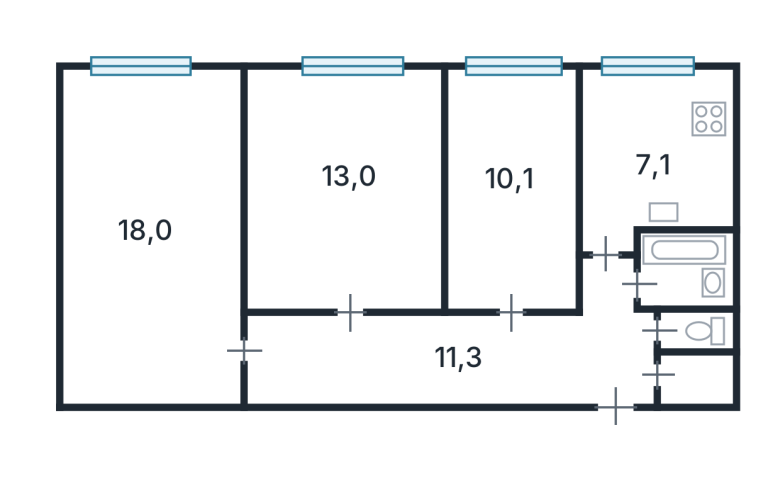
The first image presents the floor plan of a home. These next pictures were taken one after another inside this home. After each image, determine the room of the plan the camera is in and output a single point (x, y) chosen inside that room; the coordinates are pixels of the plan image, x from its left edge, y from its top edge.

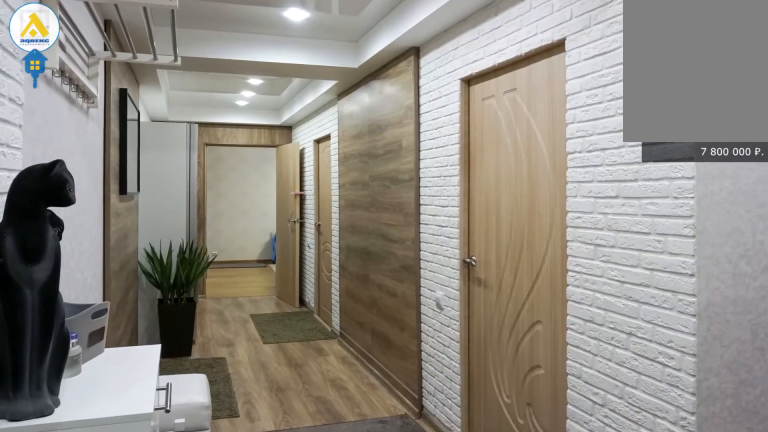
(466, 357)
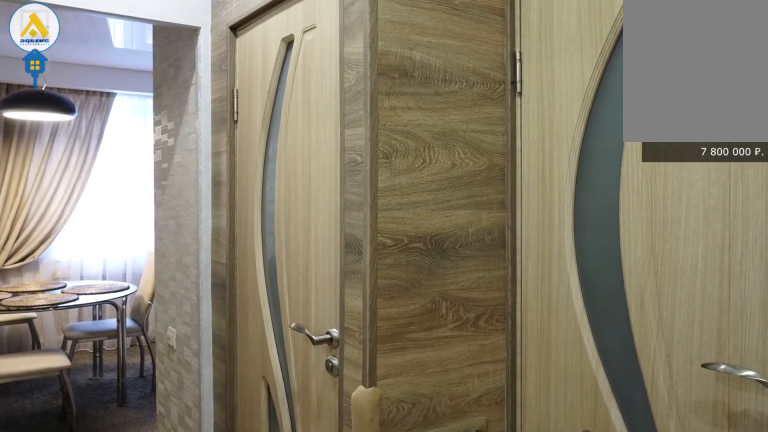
(466, 359)
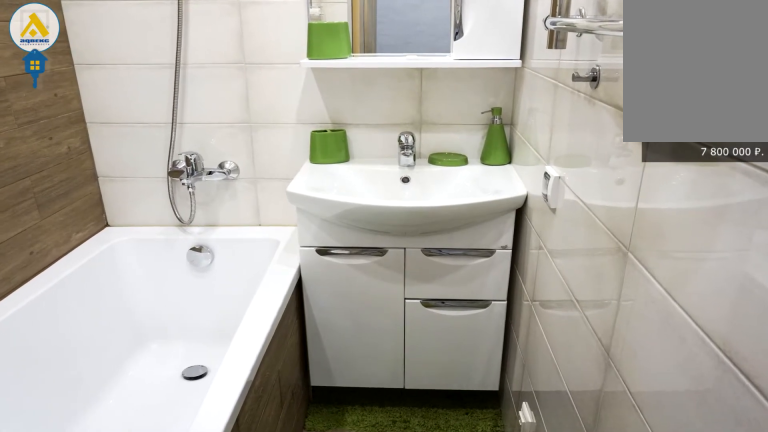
(674, 278)
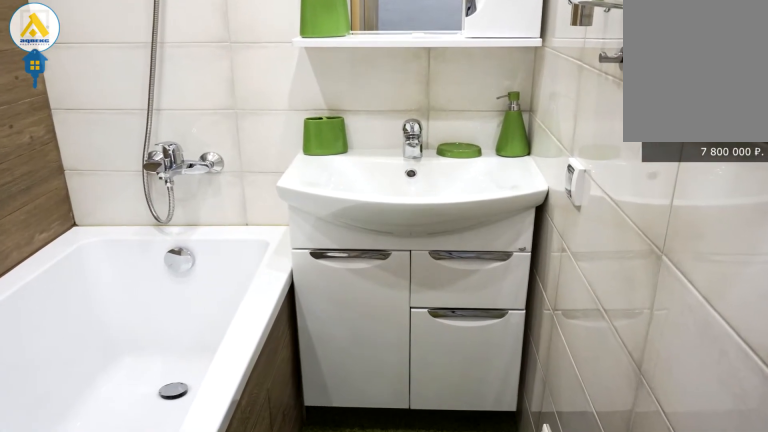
(679, 296)
